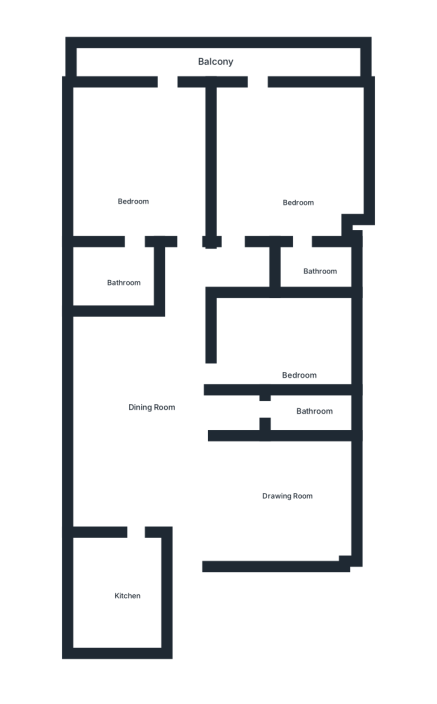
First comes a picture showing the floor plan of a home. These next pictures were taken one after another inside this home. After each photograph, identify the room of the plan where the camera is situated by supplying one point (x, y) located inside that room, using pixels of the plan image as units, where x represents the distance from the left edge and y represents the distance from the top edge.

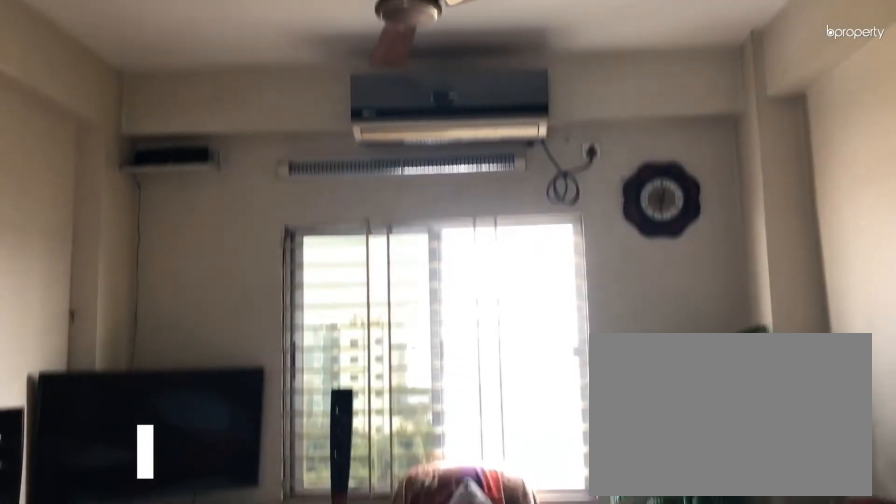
(279, 506)
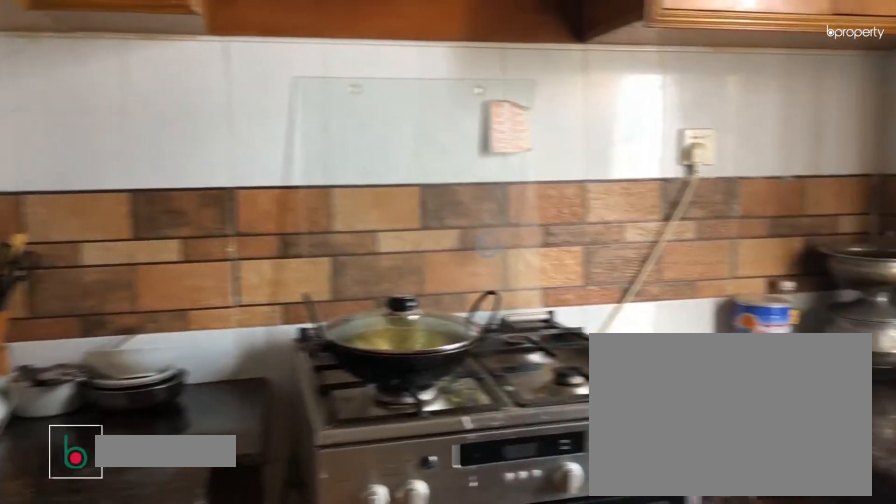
(115, 595)
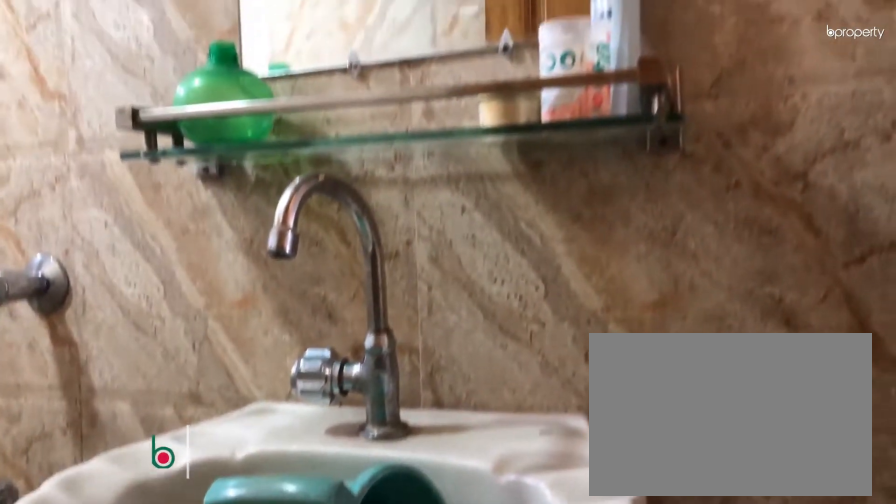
(305, 415)
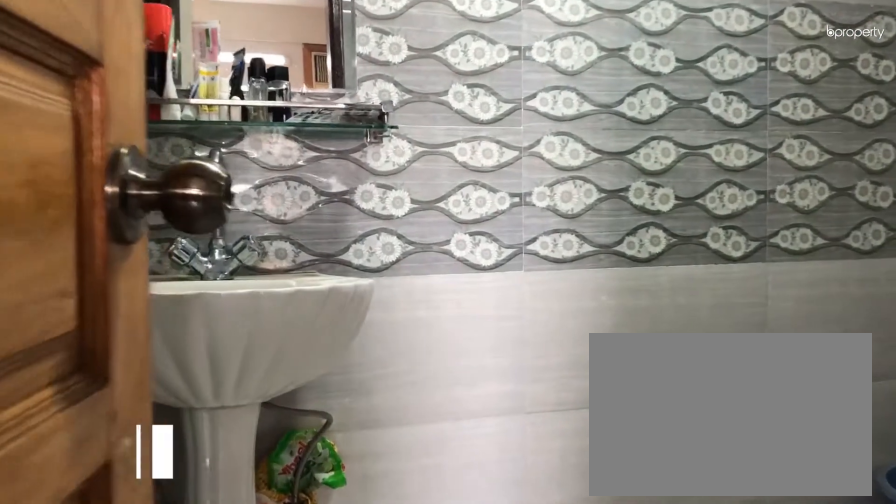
(310, 271)
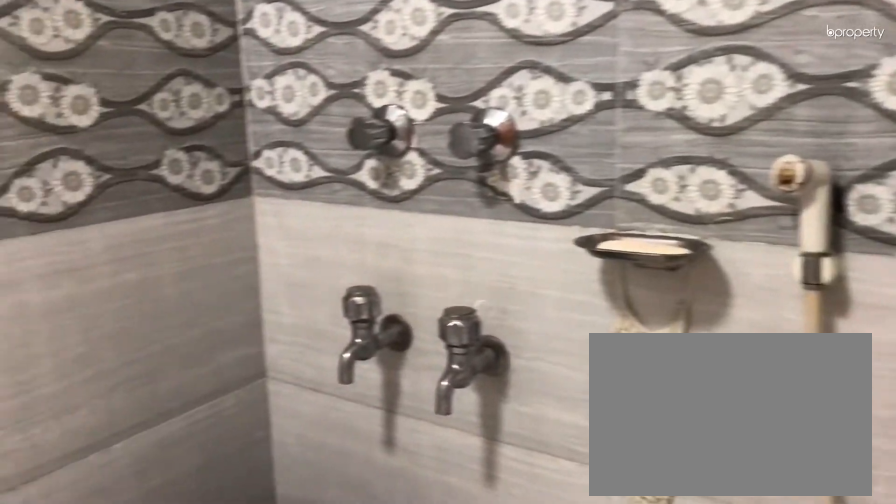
(310, 271)
